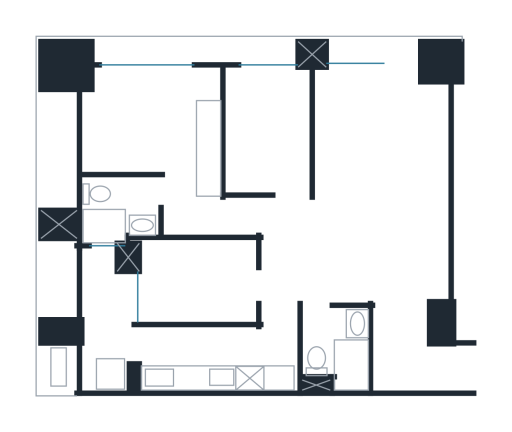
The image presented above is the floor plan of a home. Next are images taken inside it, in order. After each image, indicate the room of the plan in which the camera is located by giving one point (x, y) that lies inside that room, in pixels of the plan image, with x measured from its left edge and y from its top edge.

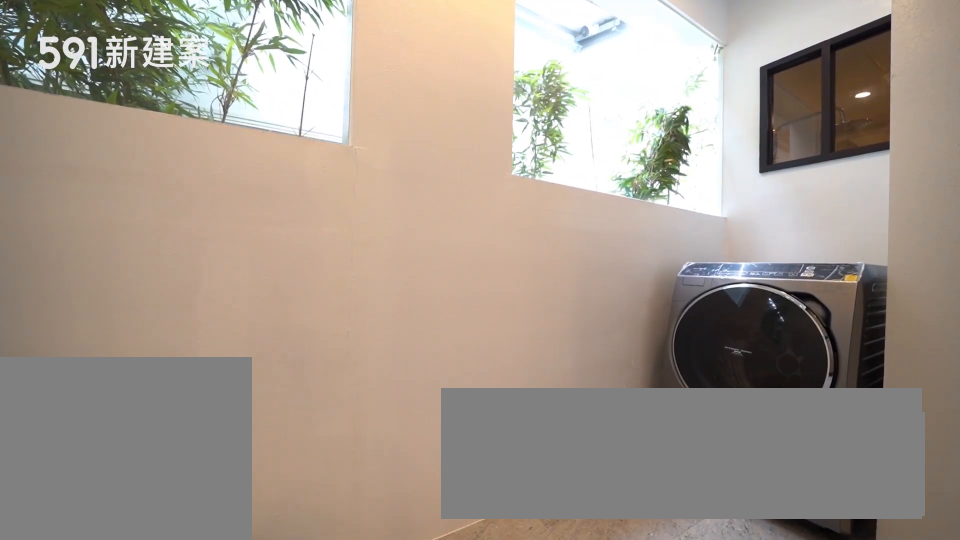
(102, 319)
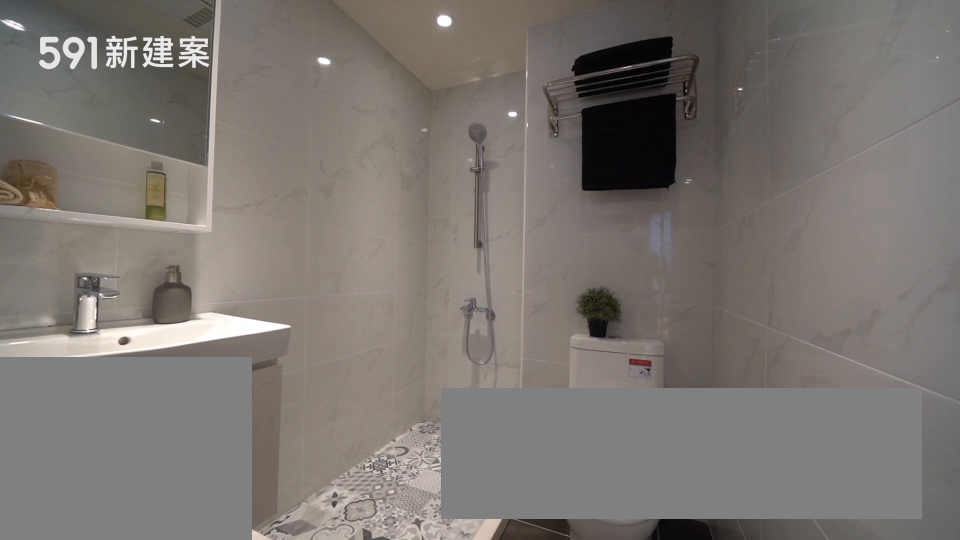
(340, 348)
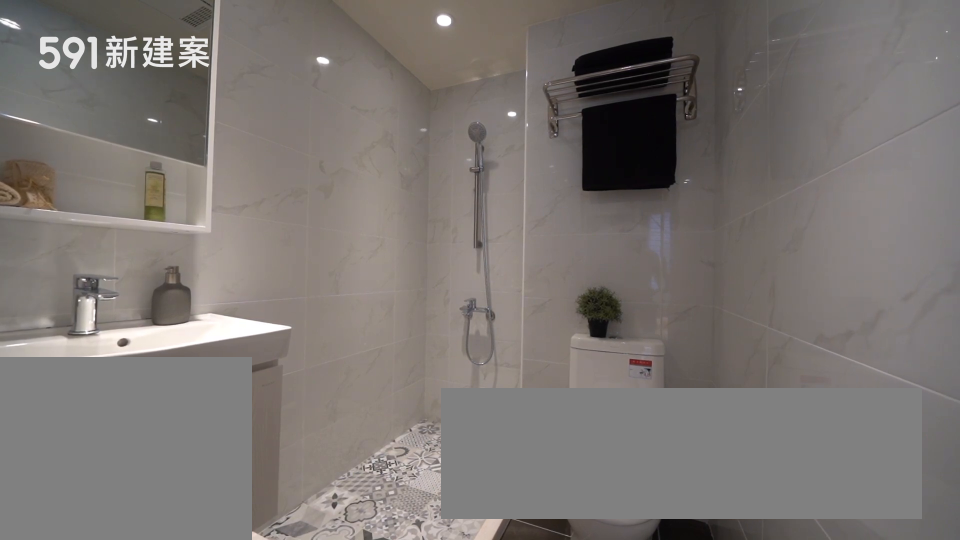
(340, 348)
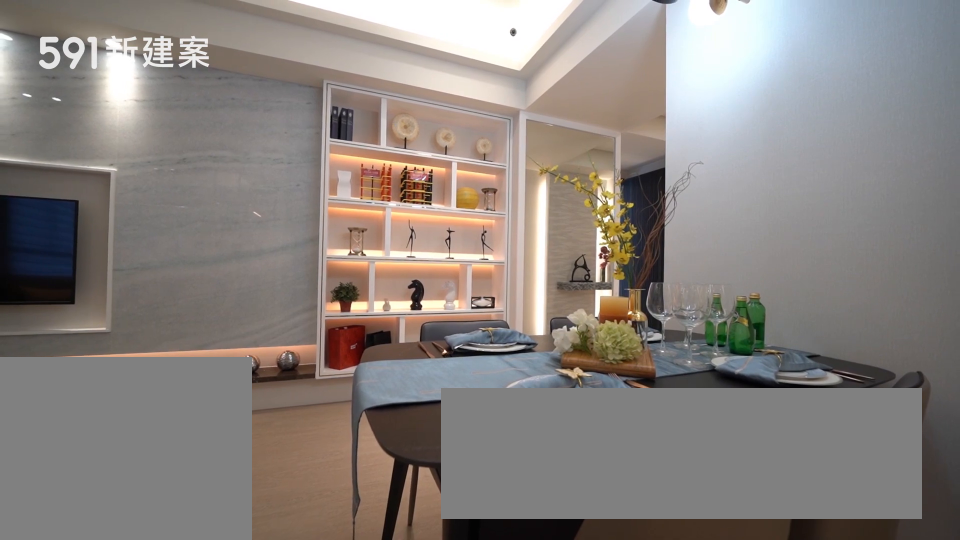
(366, 271)
